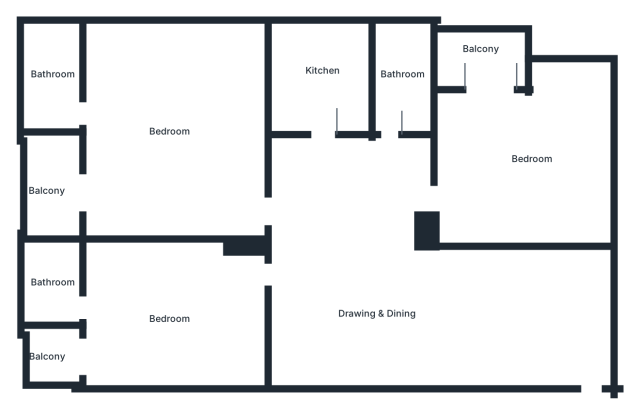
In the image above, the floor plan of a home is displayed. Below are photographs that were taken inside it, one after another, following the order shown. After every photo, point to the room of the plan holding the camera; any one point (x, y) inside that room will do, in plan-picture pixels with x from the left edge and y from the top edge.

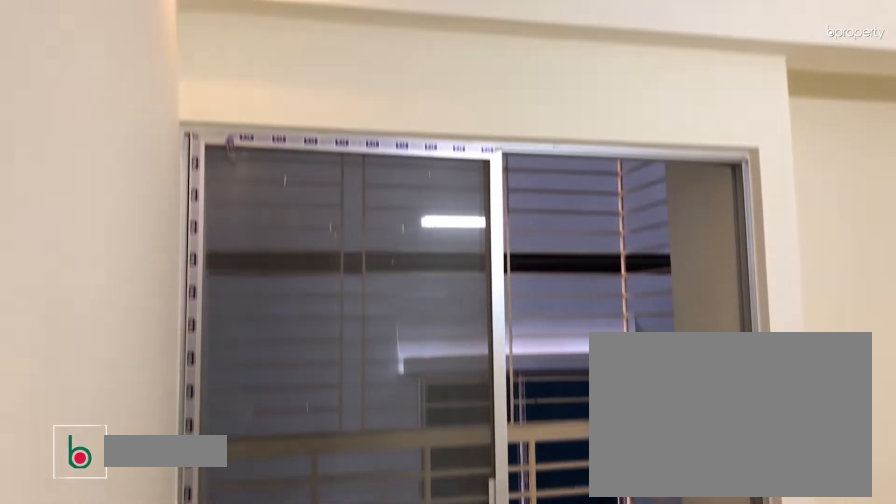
(521, 162)
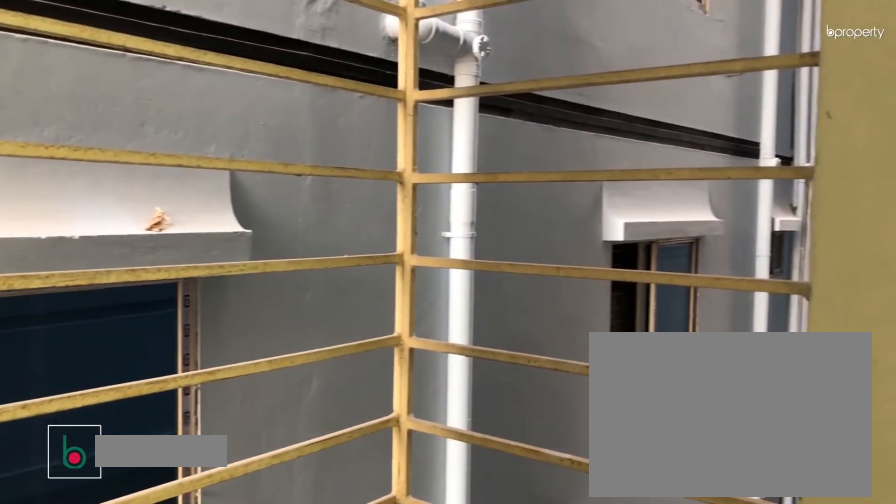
(479, 60)
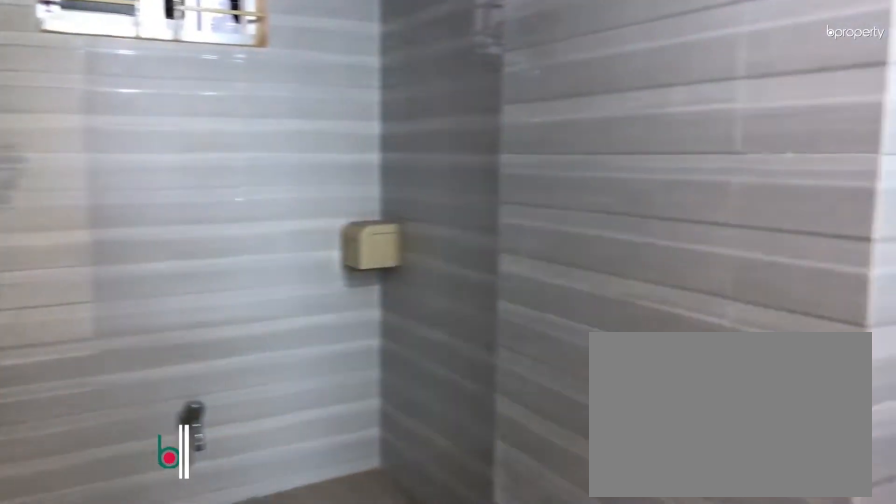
(398, 77)
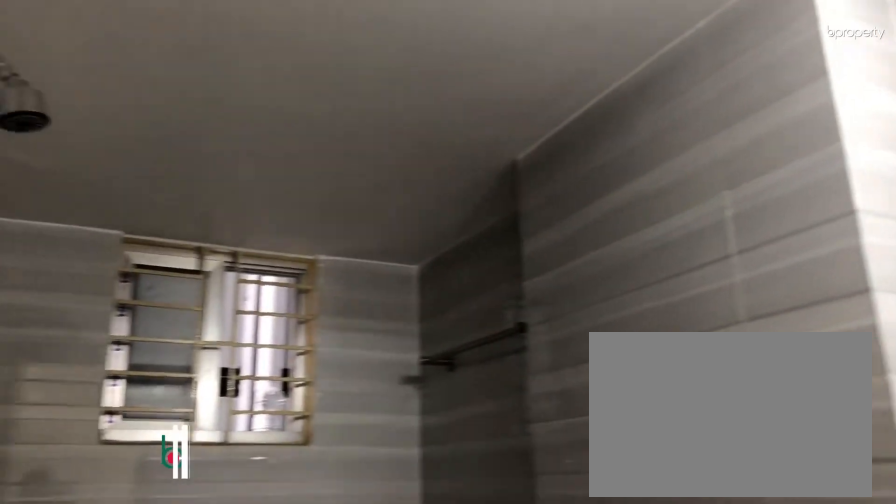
(398, 77)
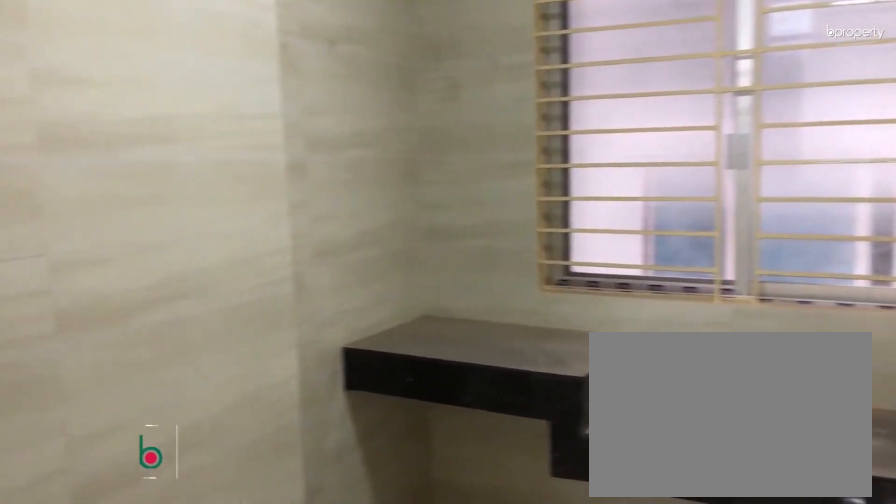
(319, 78)
